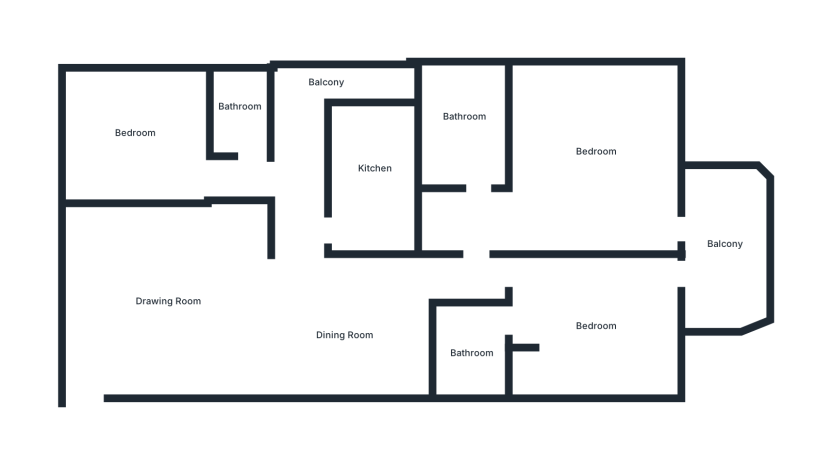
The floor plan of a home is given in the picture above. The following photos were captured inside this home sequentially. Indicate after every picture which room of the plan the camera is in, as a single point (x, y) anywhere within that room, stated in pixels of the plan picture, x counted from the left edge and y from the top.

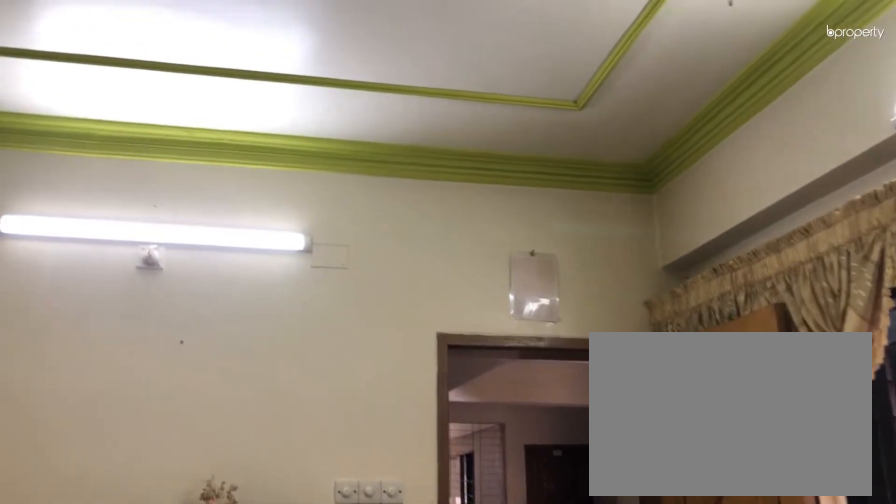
(170, 297)
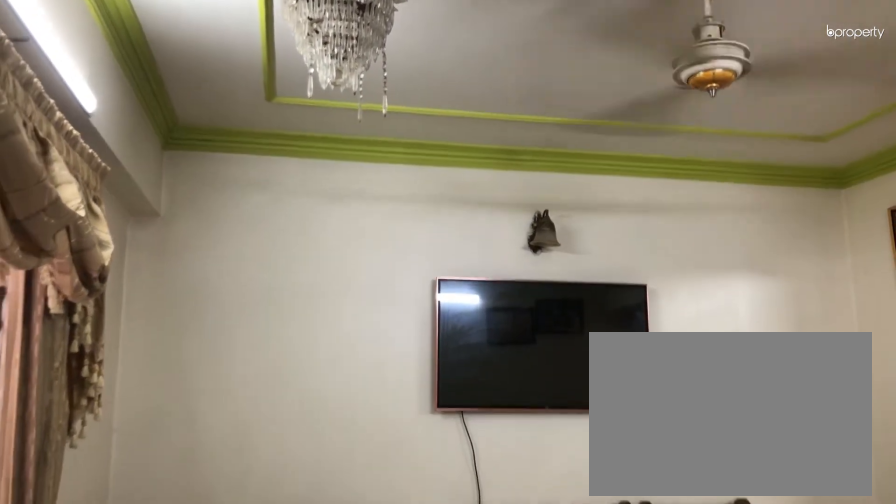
(170, 297)
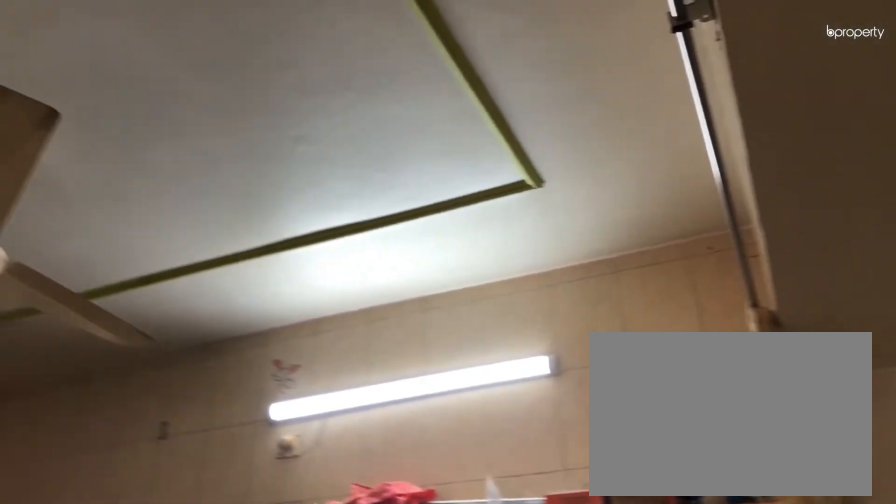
(349, 331)
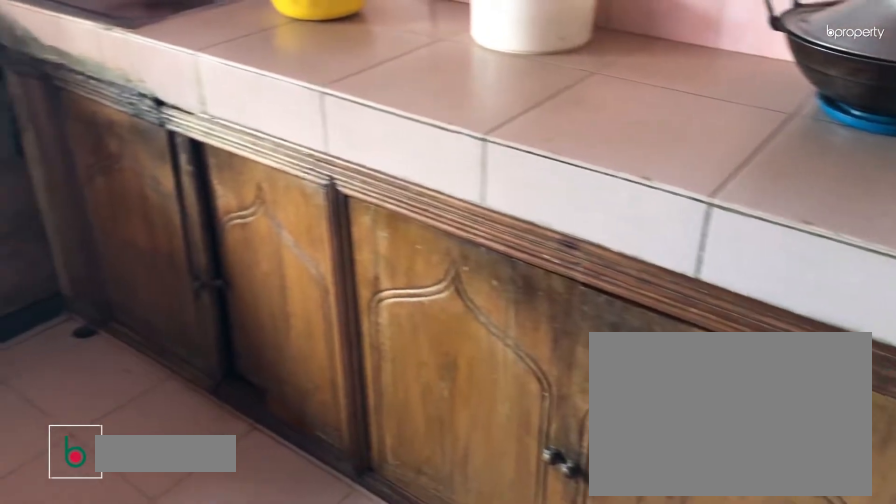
(372, 170)
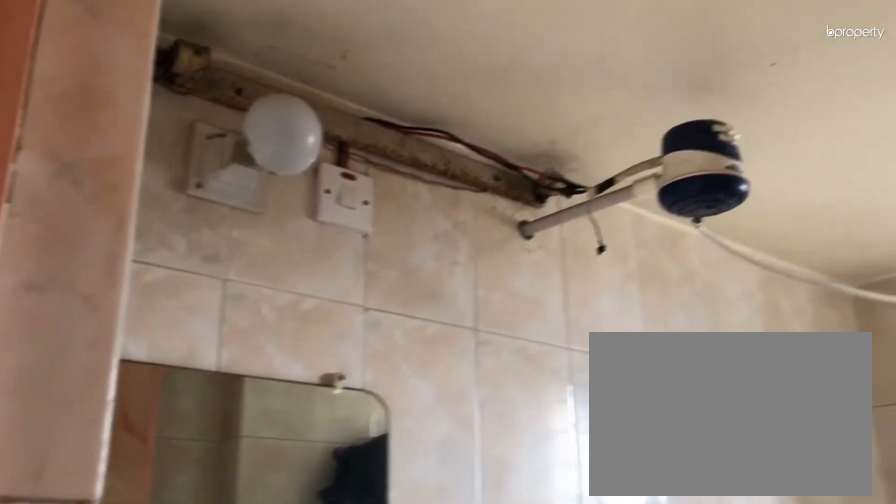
(238, 112)
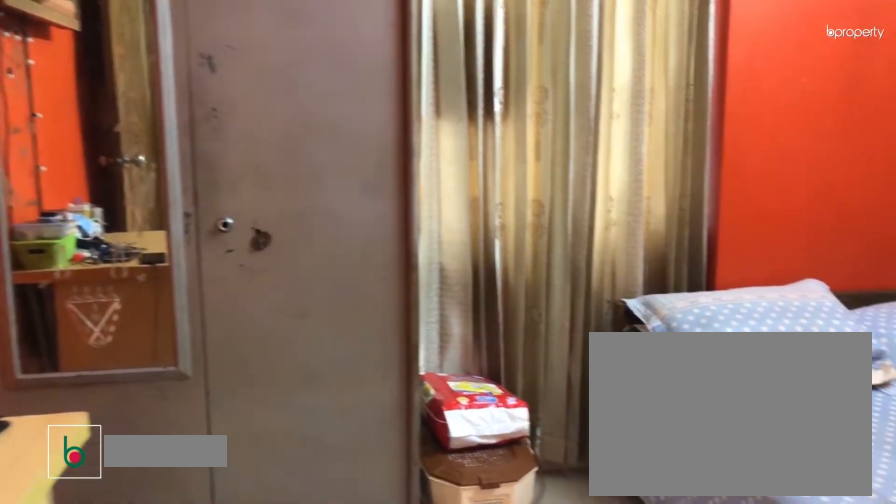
(136, 143)
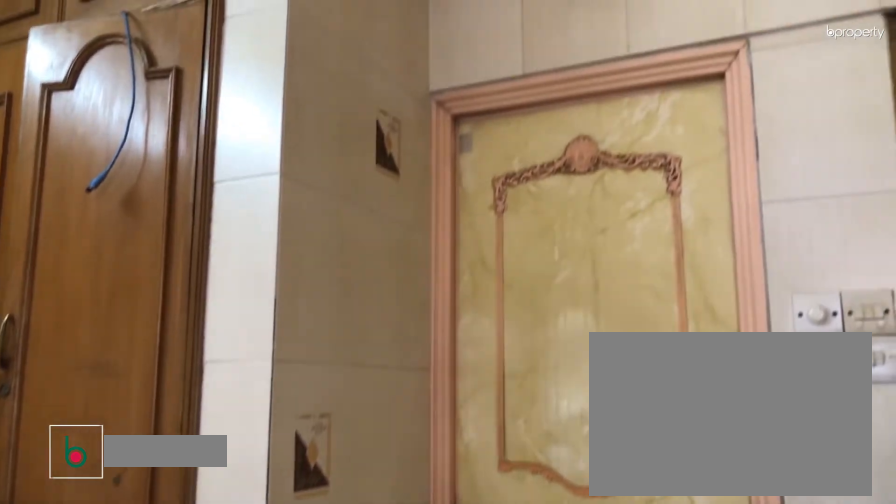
(592, 325)
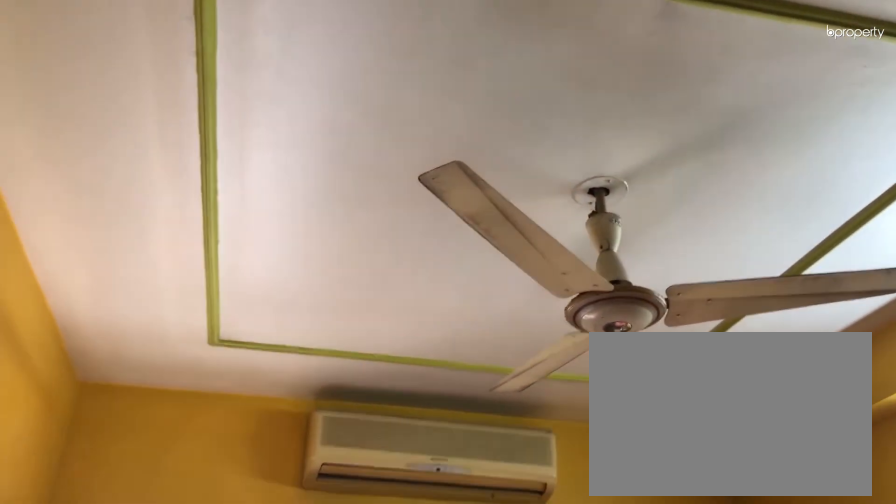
(592, 325)
